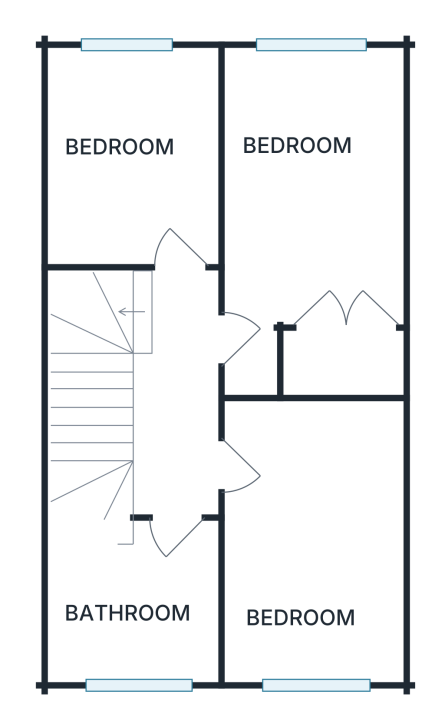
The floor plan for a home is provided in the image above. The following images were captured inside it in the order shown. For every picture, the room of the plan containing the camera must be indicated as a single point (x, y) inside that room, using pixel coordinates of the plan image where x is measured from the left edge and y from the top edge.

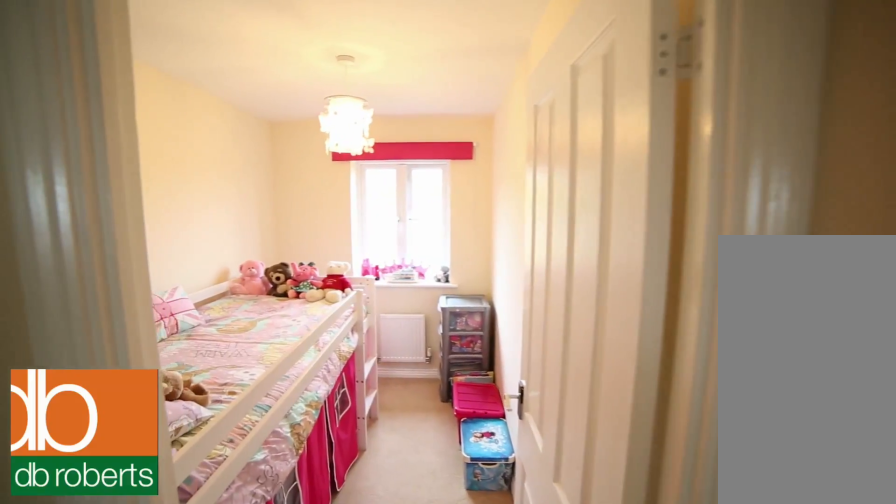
(132, 154)
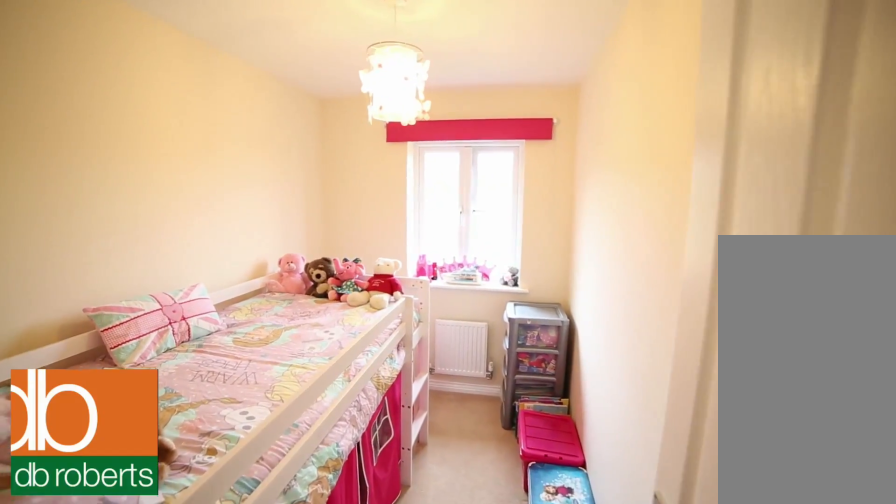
(132, 154)
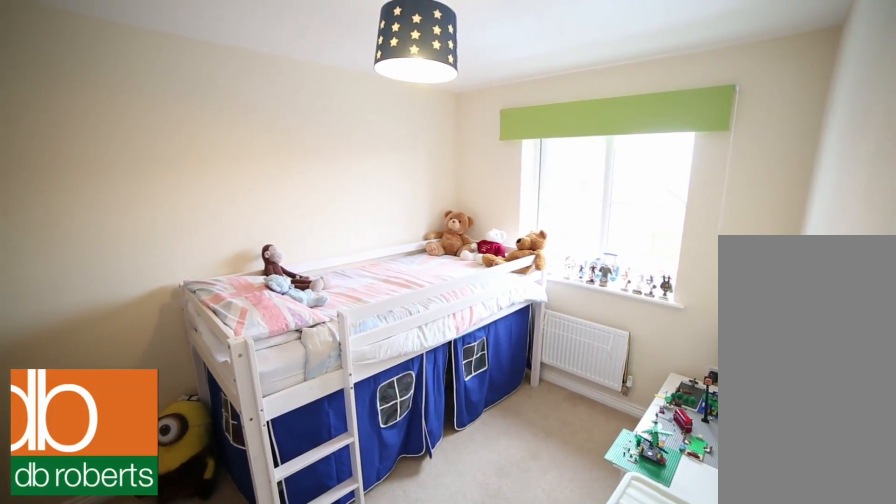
(313, 540)
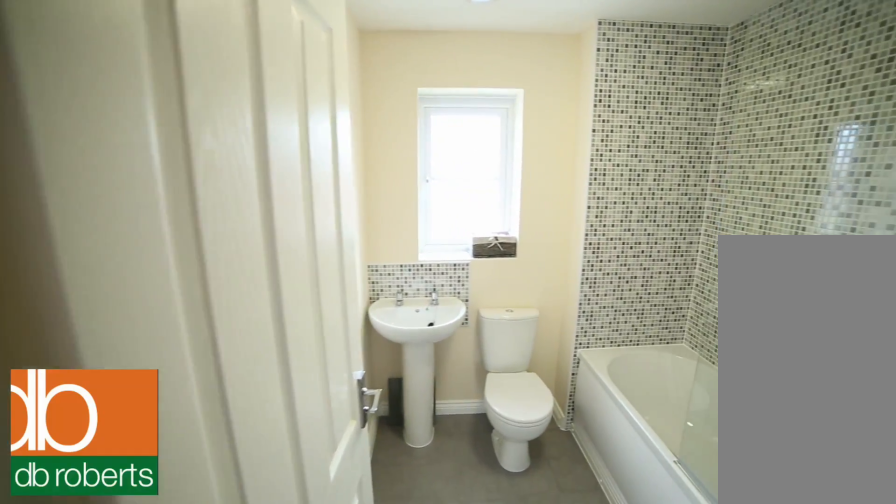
(128, 591)
